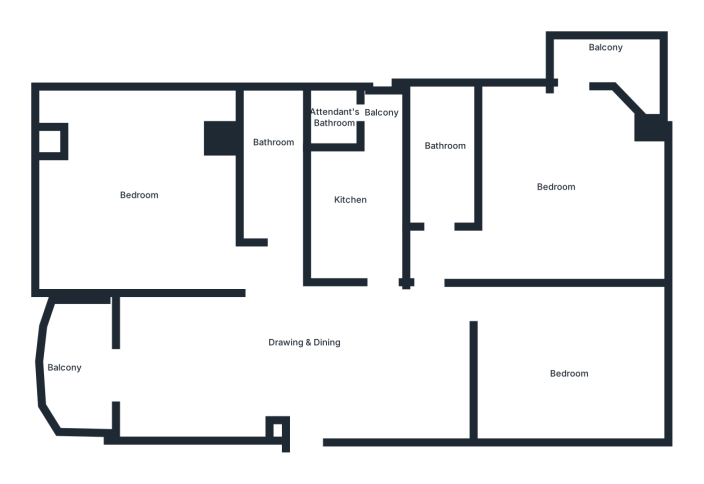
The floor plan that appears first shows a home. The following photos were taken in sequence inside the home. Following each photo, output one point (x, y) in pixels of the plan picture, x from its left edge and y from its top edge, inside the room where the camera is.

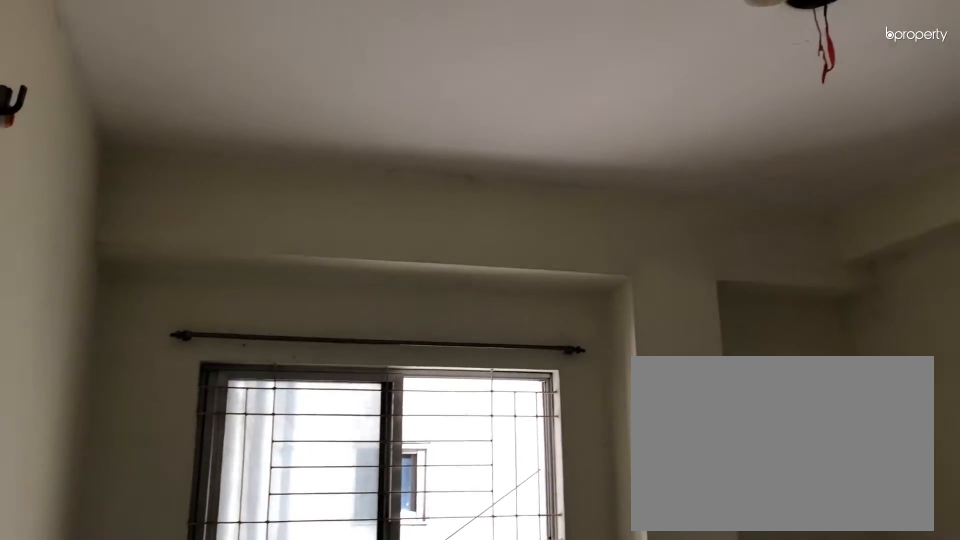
(133, 195)
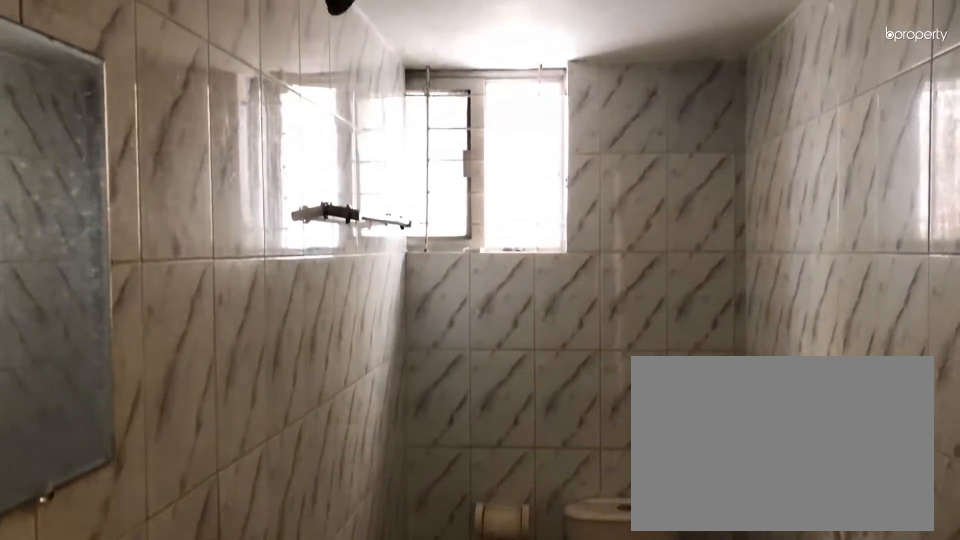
(274, 155)
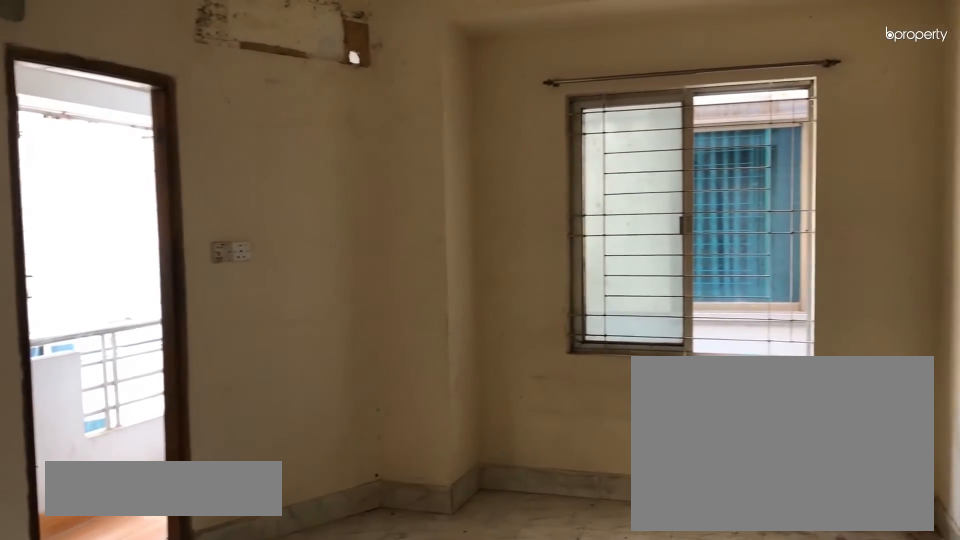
(561, 195)
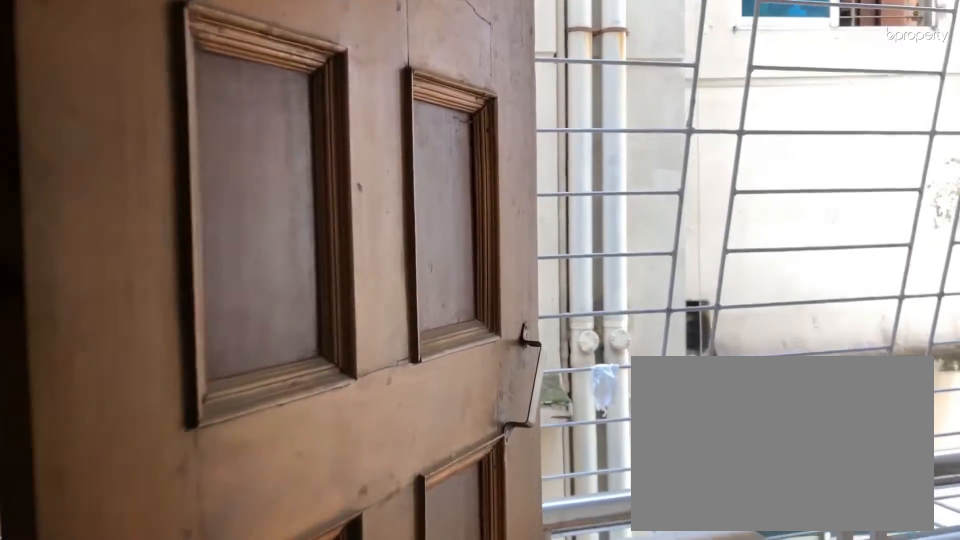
(582, 69)
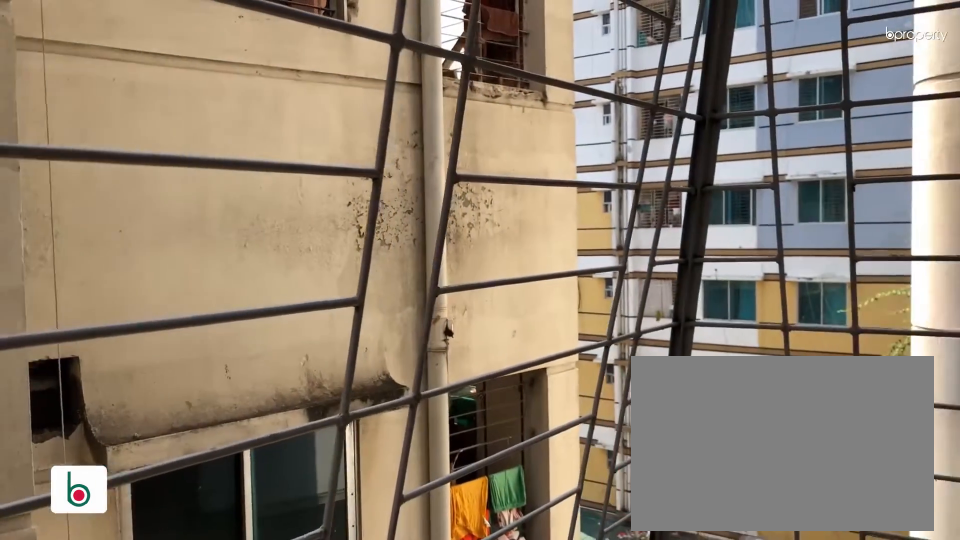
(614, 57)
